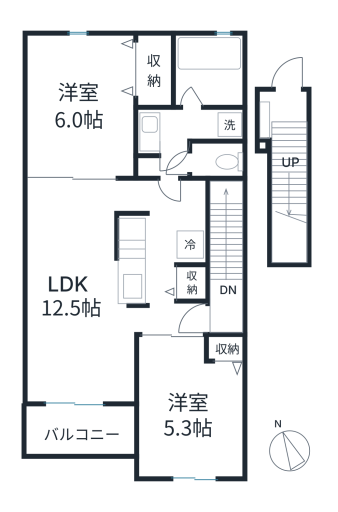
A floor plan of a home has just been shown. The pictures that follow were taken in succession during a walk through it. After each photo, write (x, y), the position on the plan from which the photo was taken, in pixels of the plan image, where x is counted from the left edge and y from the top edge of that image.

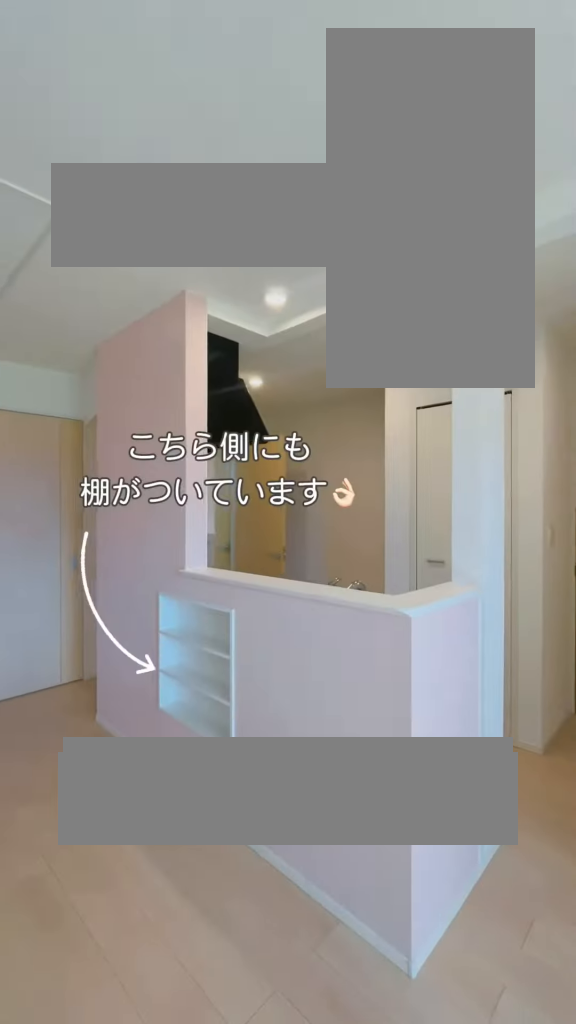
(72, 315)
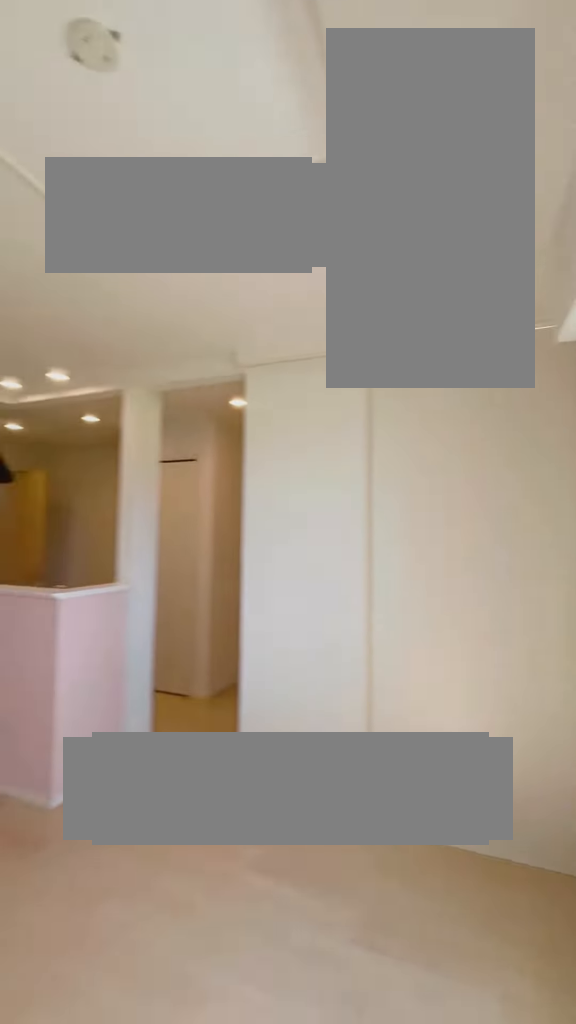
(42, 383)
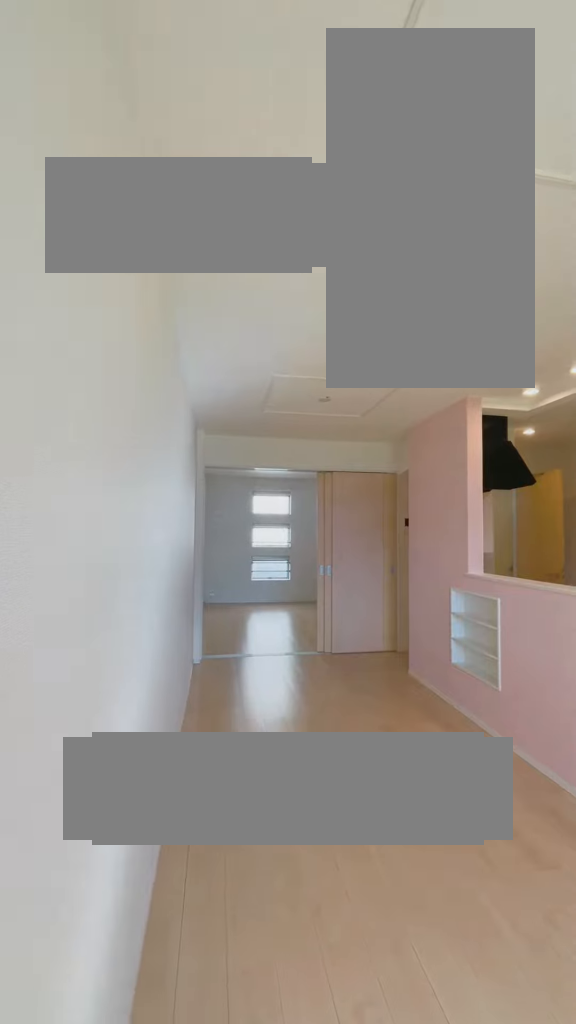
(42, 383)
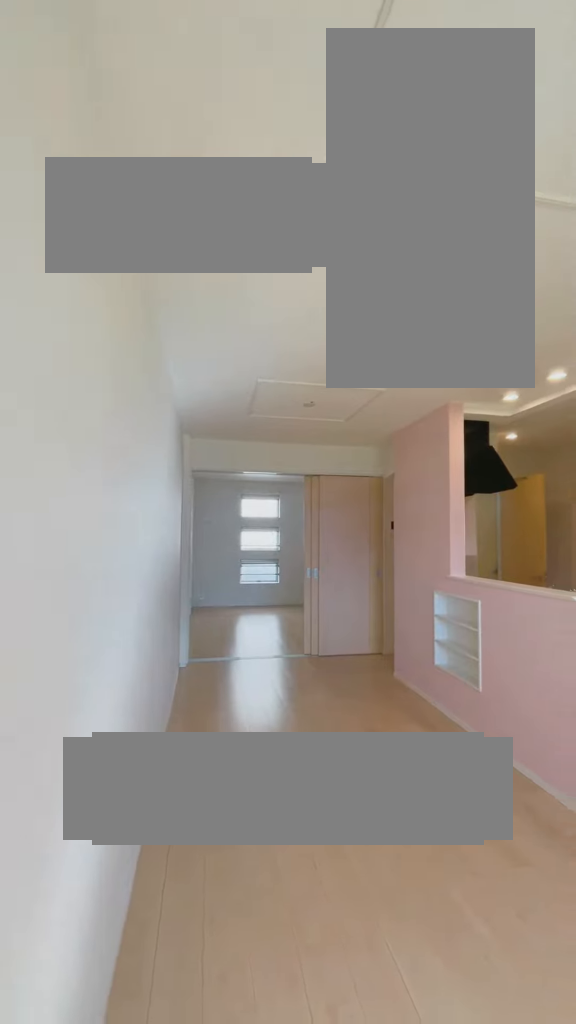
(42, 383)
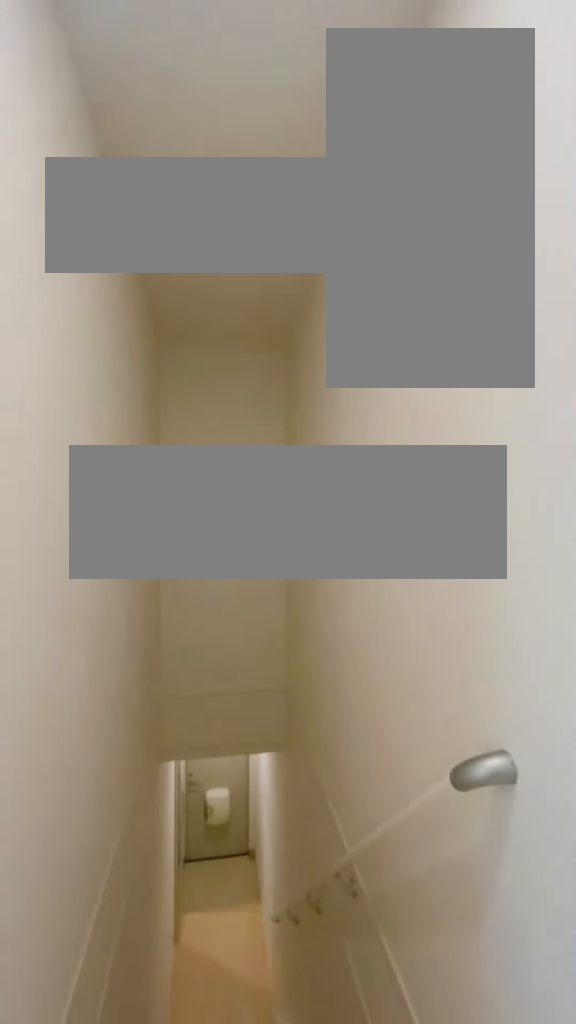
(226, 246)
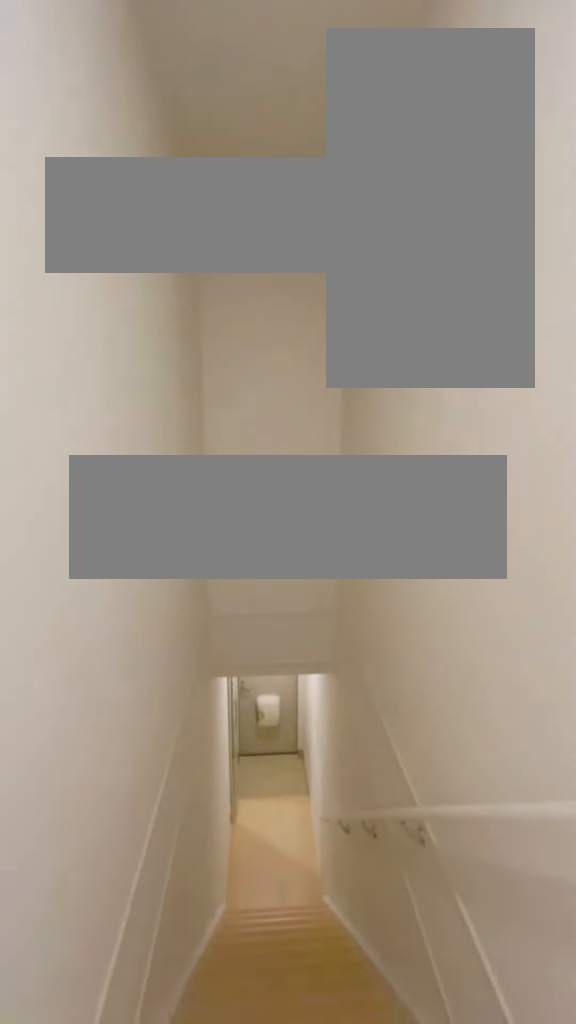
(226, 228)
